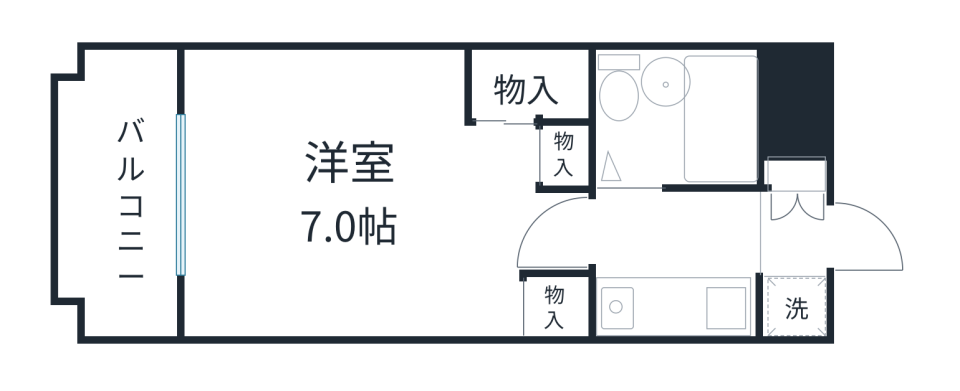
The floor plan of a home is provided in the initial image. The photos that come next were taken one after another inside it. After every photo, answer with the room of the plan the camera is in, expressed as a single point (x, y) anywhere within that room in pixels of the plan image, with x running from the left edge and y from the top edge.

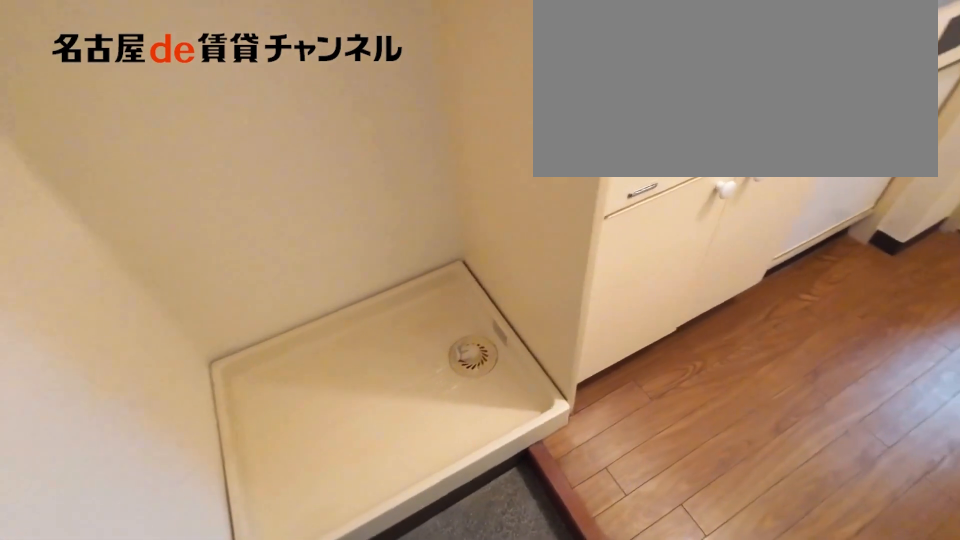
(793, 305)
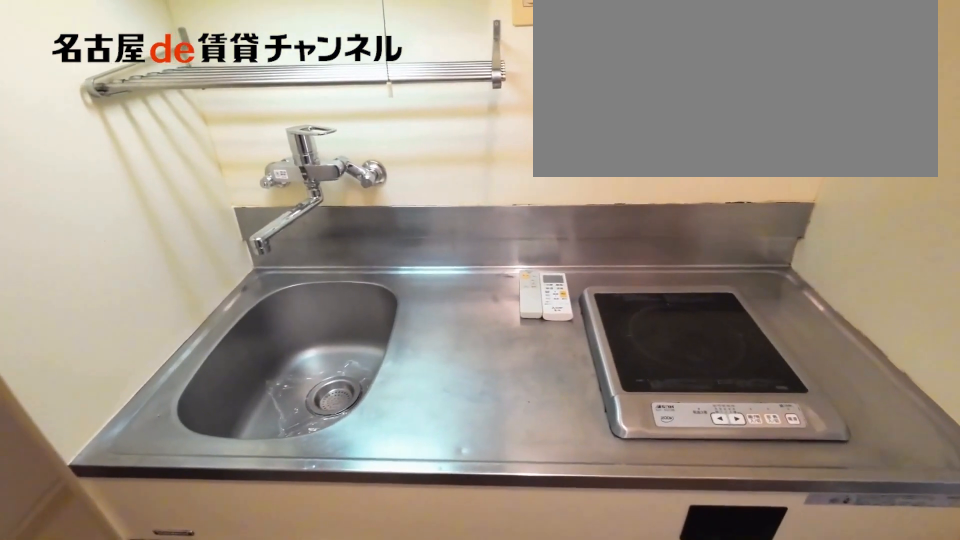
(673, 308)
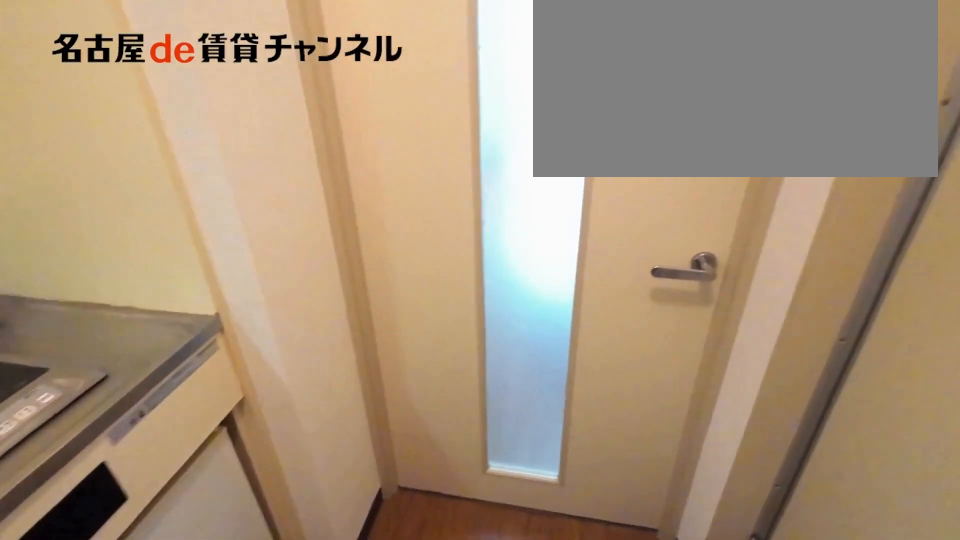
(673, 308)
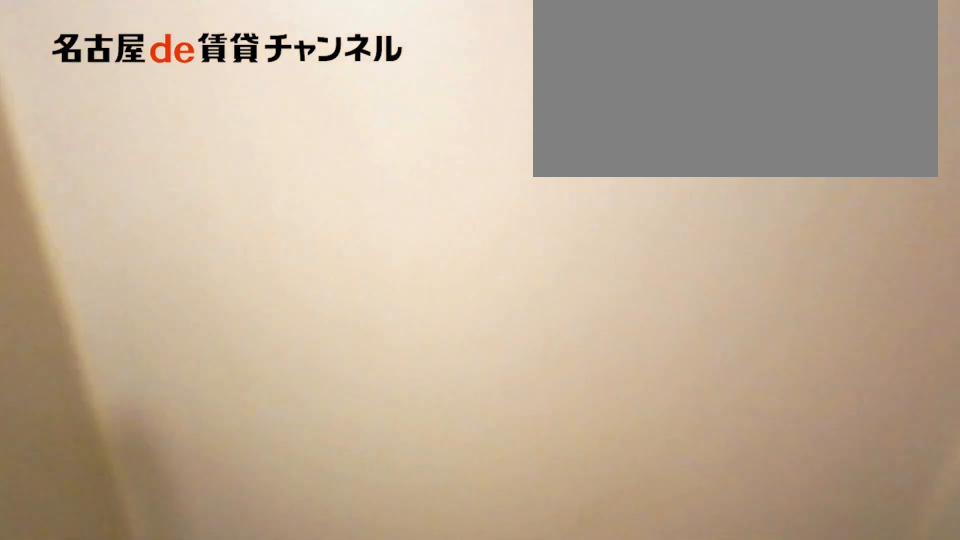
(678, 117)
